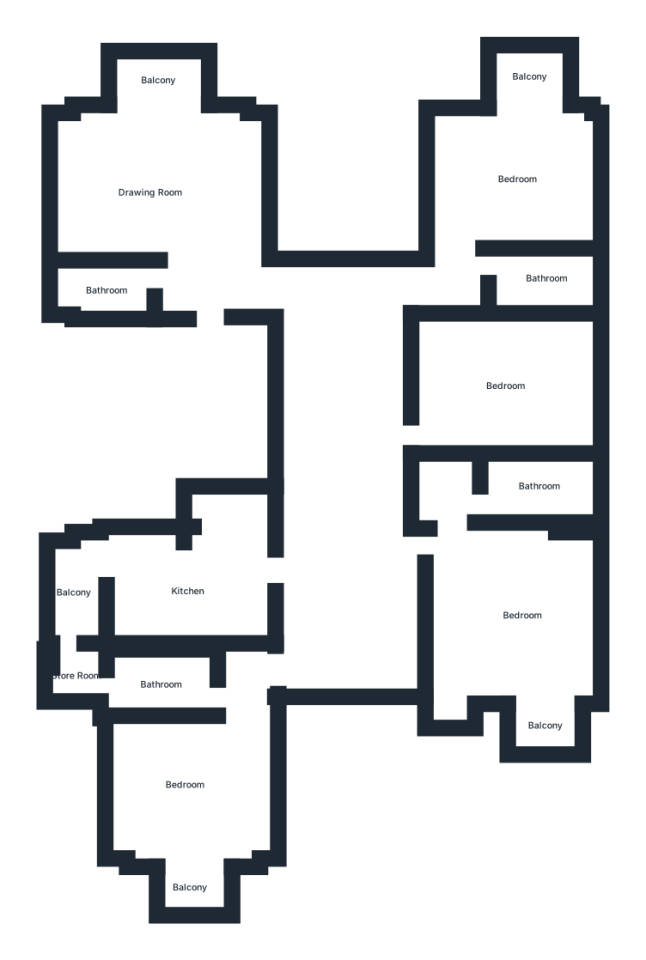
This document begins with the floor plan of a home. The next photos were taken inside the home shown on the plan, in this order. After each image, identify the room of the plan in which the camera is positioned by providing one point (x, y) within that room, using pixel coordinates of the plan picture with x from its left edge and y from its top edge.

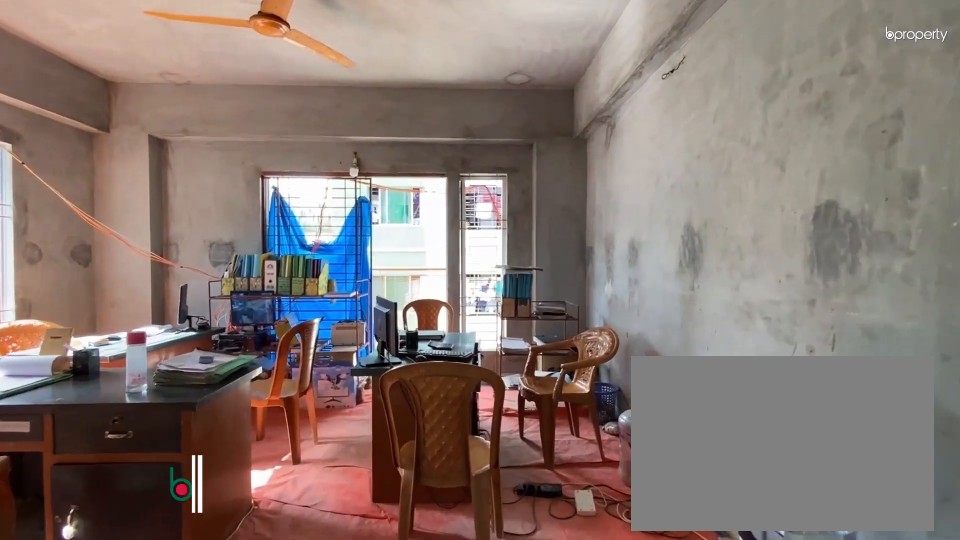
(209, 260)
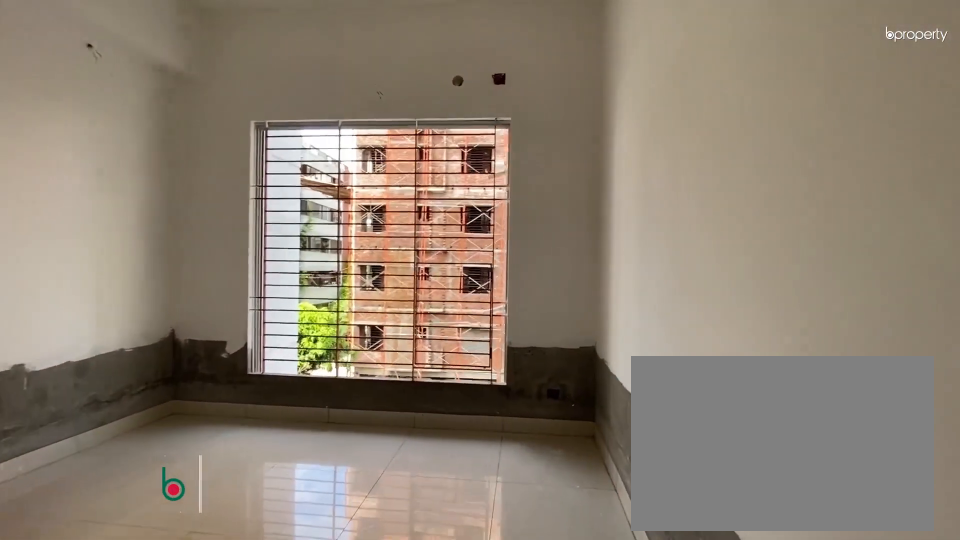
(447, 436)
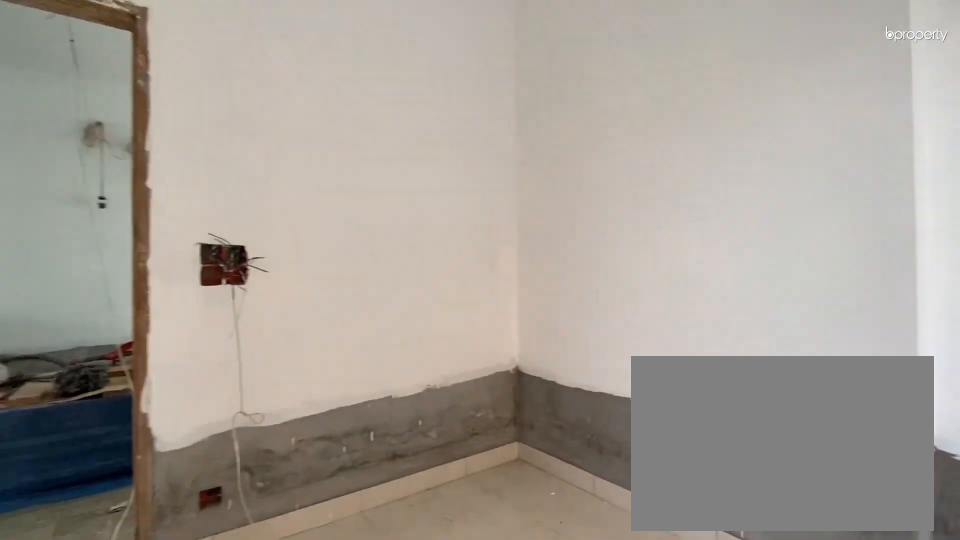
(507, 385)
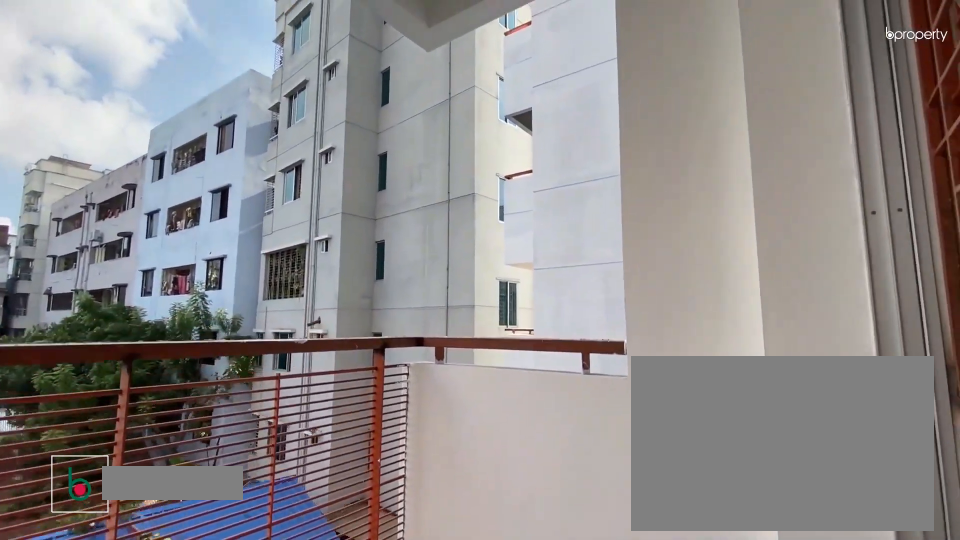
(544, 725)
